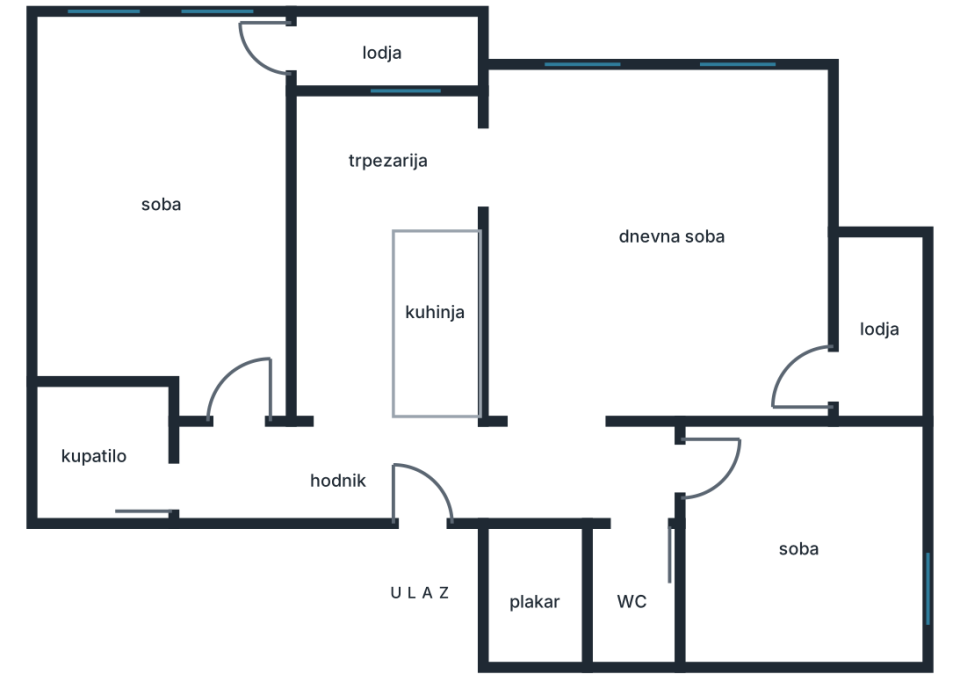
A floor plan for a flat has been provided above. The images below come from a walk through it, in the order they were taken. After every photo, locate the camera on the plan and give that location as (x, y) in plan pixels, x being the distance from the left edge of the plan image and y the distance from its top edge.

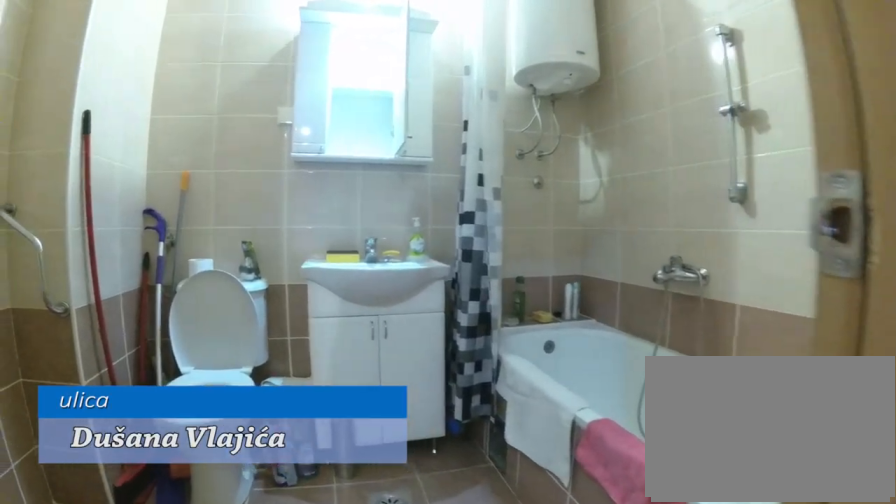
(215, 470)
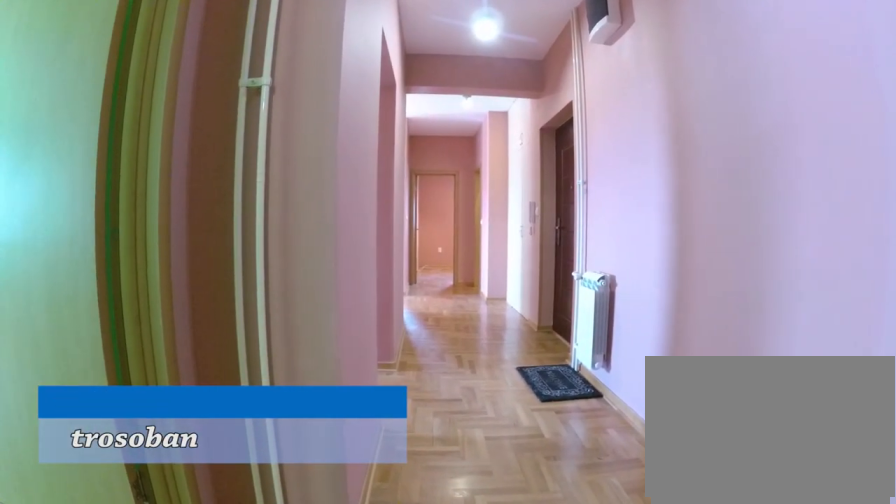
(159, 471)
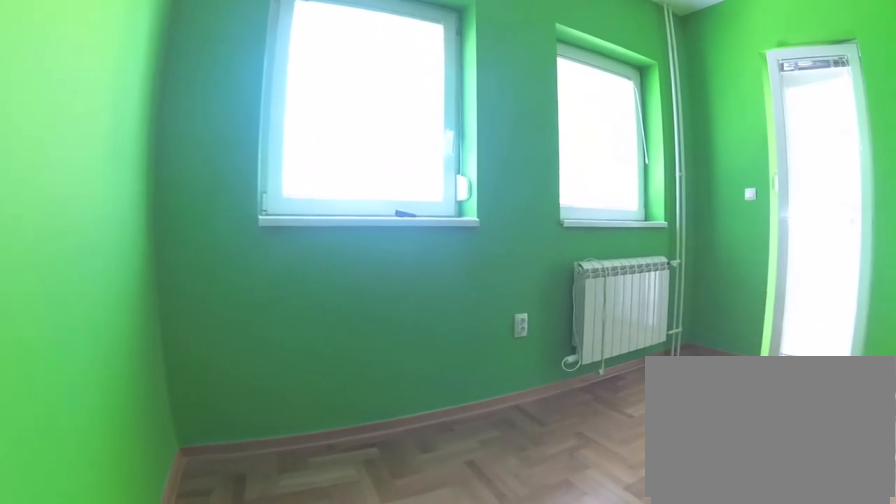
(94, 160)
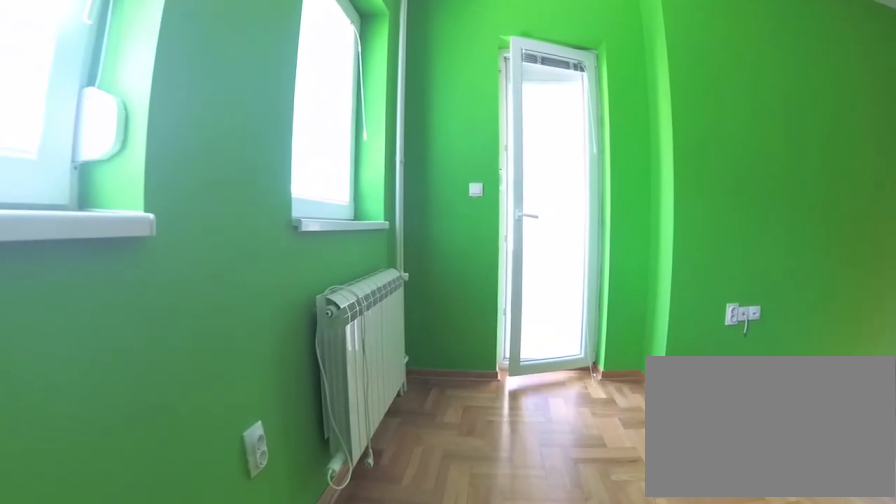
(90, 61)
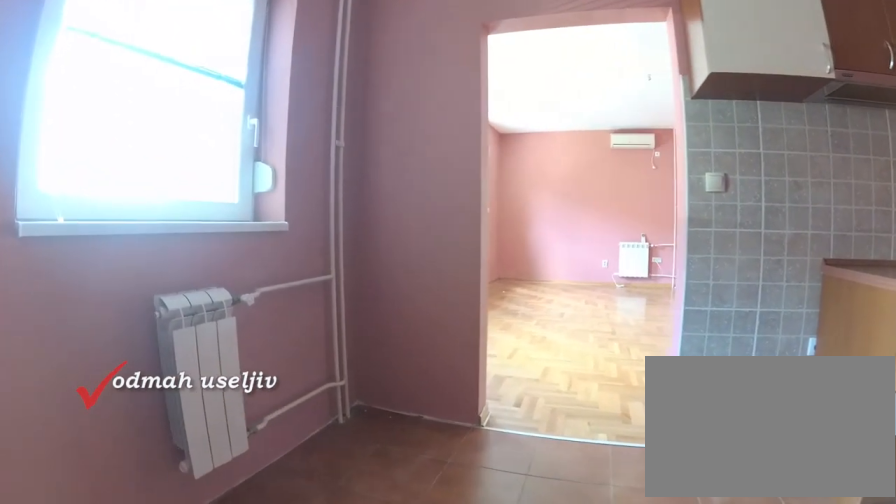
(320, 199)
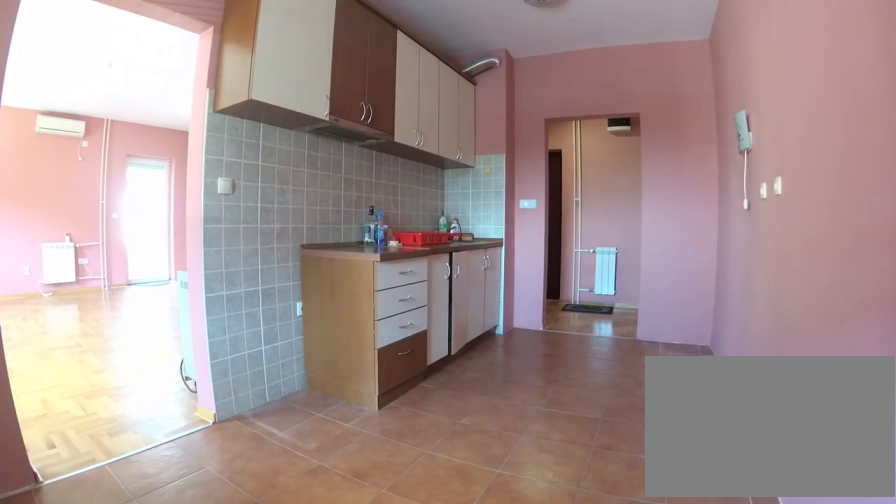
(326, 130)
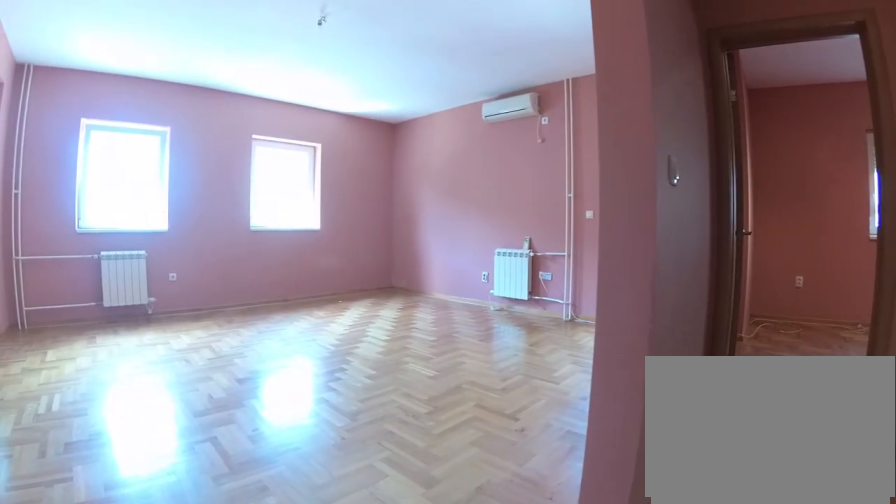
(518, 470)
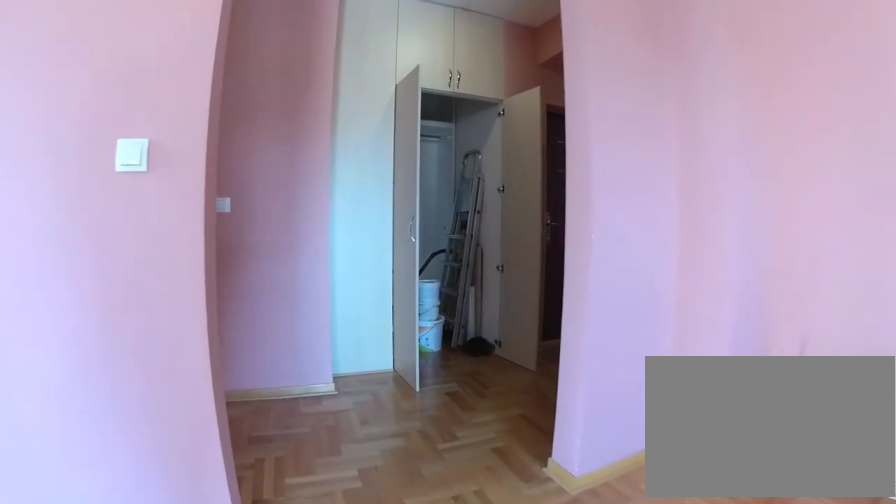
(573, 339)
